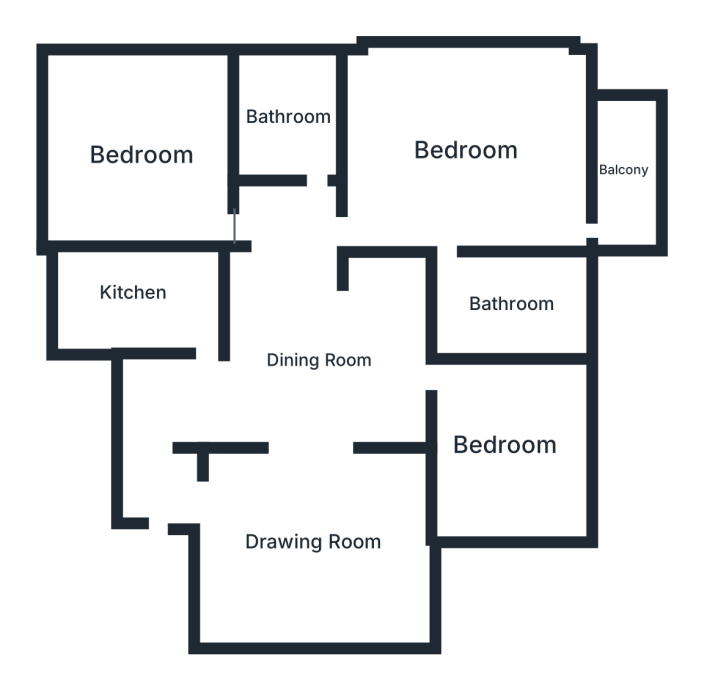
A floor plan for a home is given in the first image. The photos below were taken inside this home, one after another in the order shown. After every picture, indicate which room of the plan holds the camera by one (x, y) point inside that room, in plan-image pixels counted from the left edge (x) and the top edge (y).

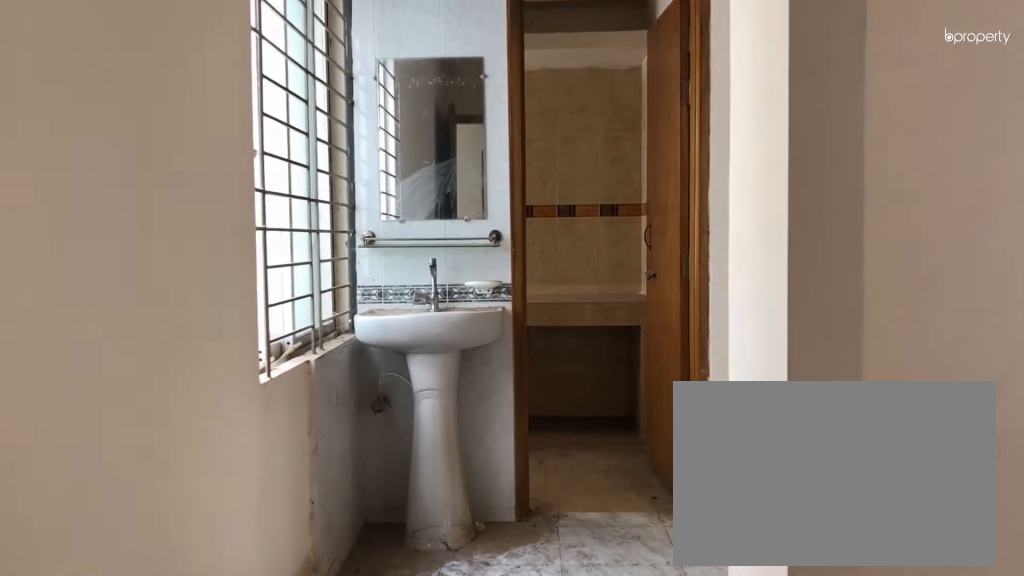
(162, 424)
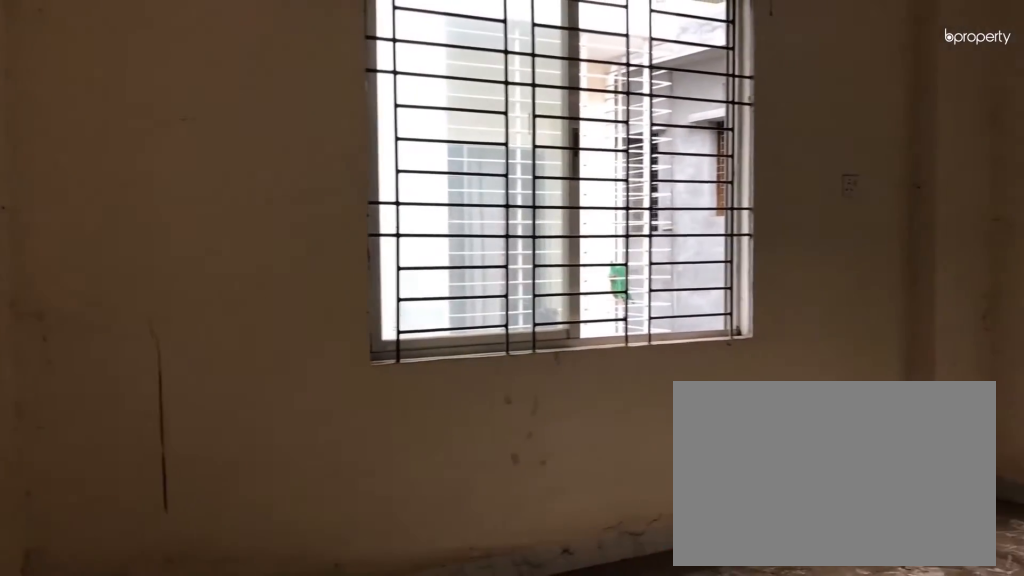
(468, 152)
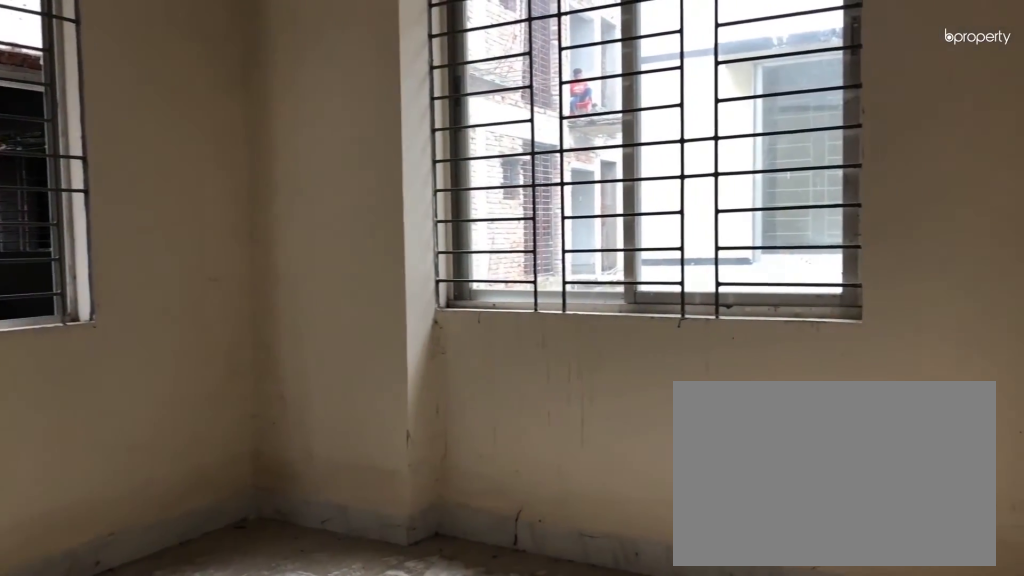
(504, 441)
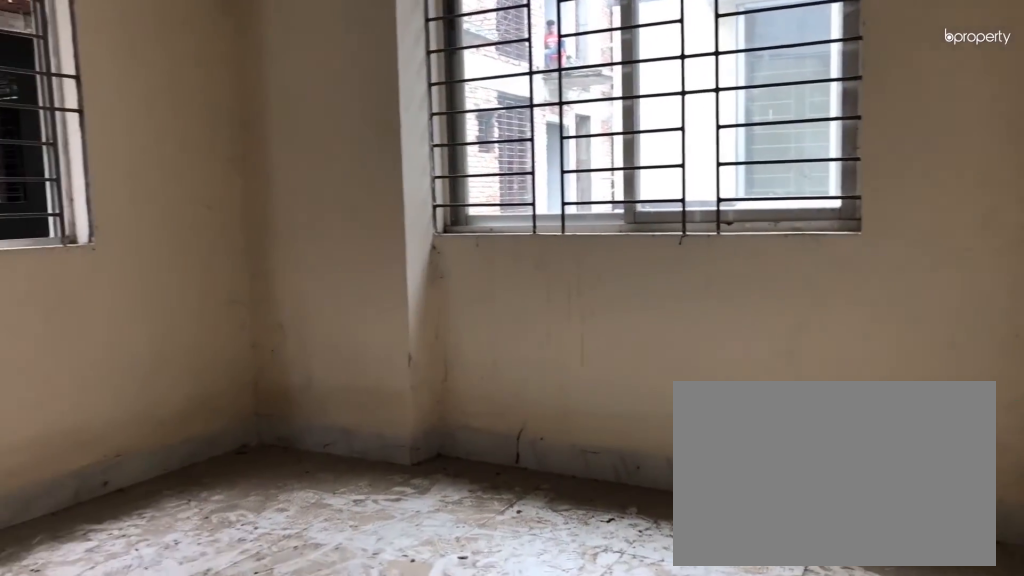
(504, 441)
